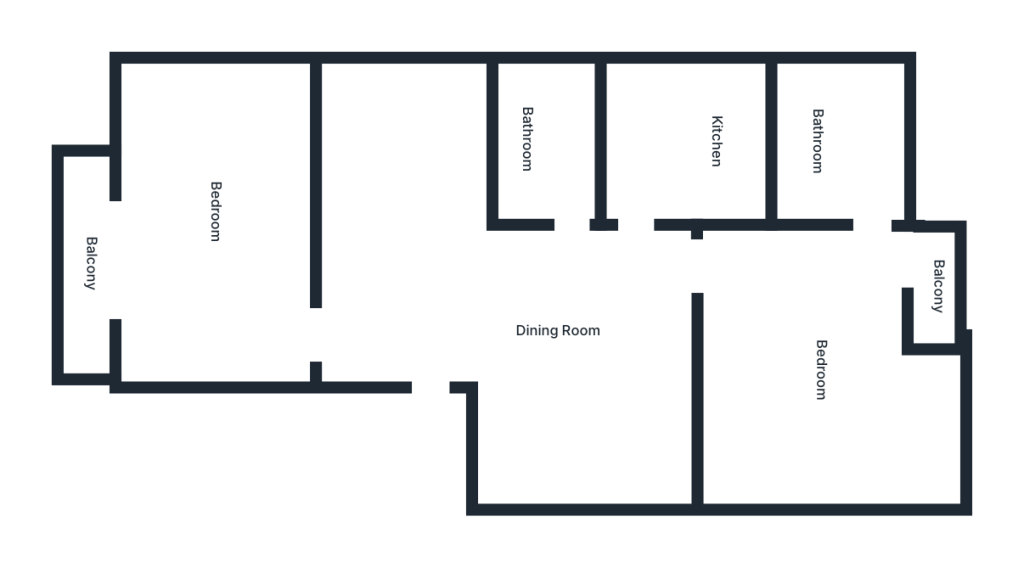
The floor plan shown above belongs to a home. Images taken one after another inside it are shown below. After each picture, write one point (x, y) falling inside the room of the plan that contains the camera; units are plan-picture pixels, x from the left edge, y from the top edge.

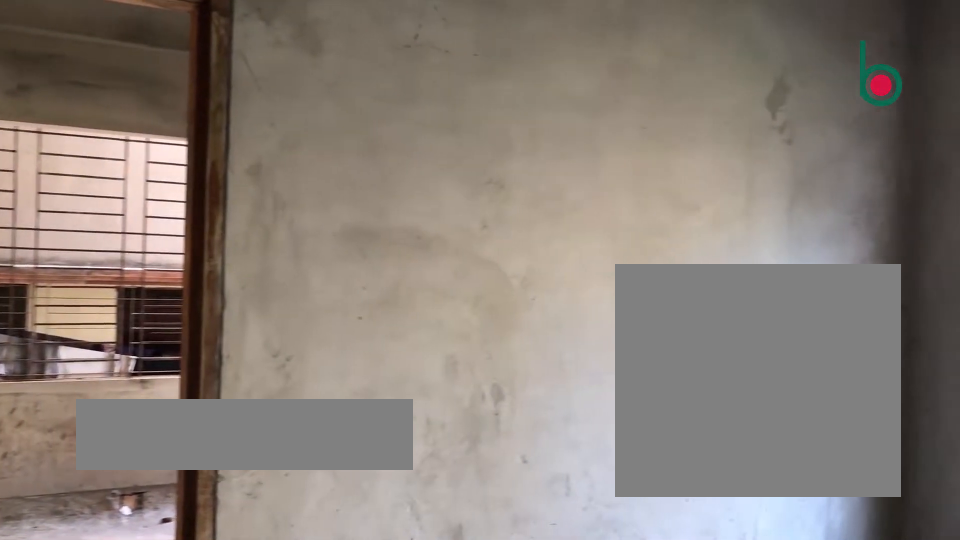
(561, 332)
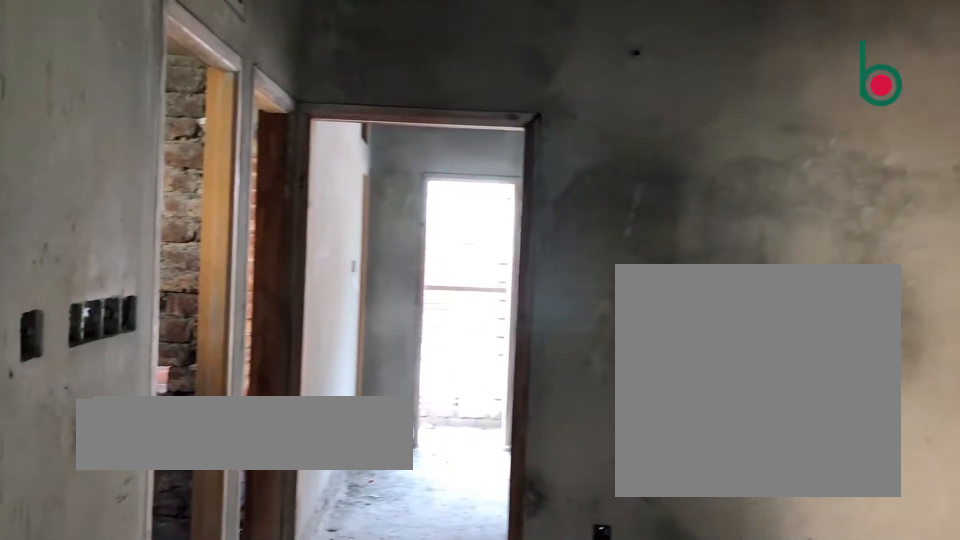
(561, 332)
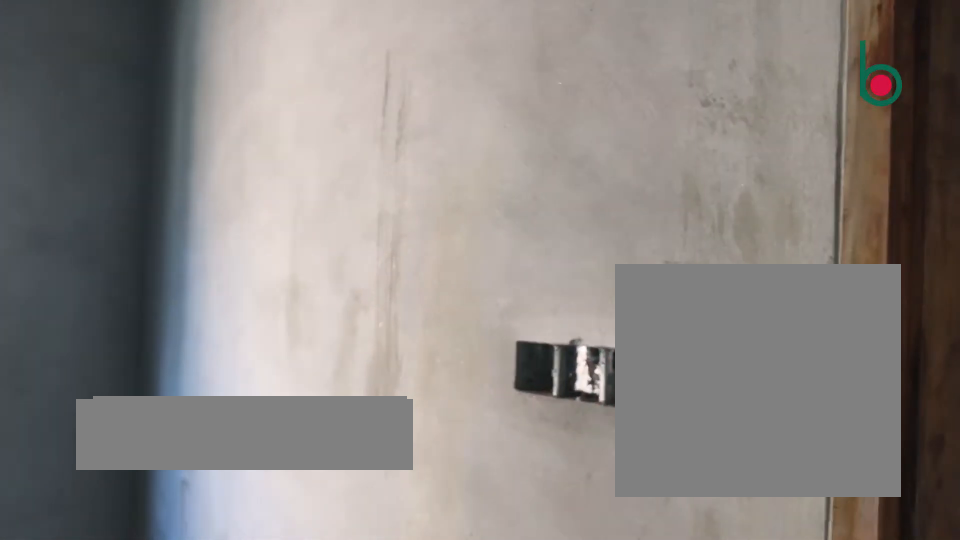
(205, 205)
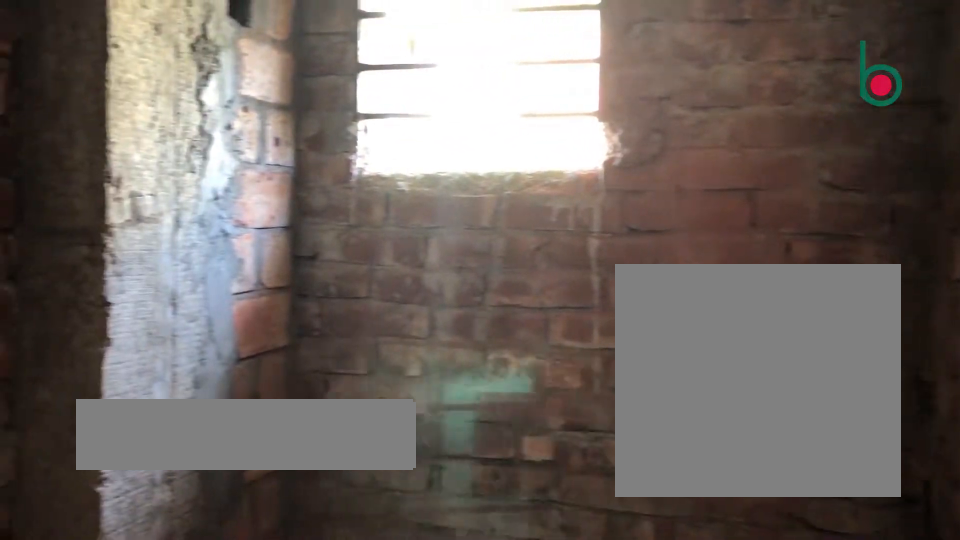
(561, 152)
